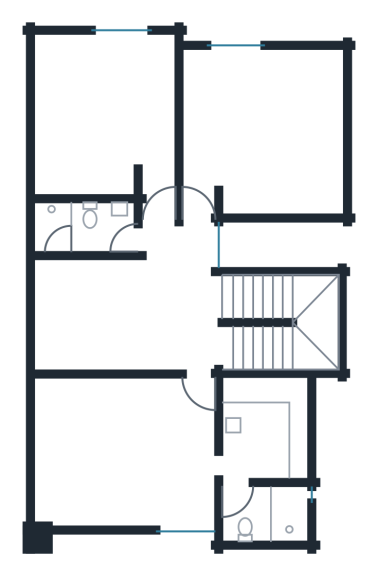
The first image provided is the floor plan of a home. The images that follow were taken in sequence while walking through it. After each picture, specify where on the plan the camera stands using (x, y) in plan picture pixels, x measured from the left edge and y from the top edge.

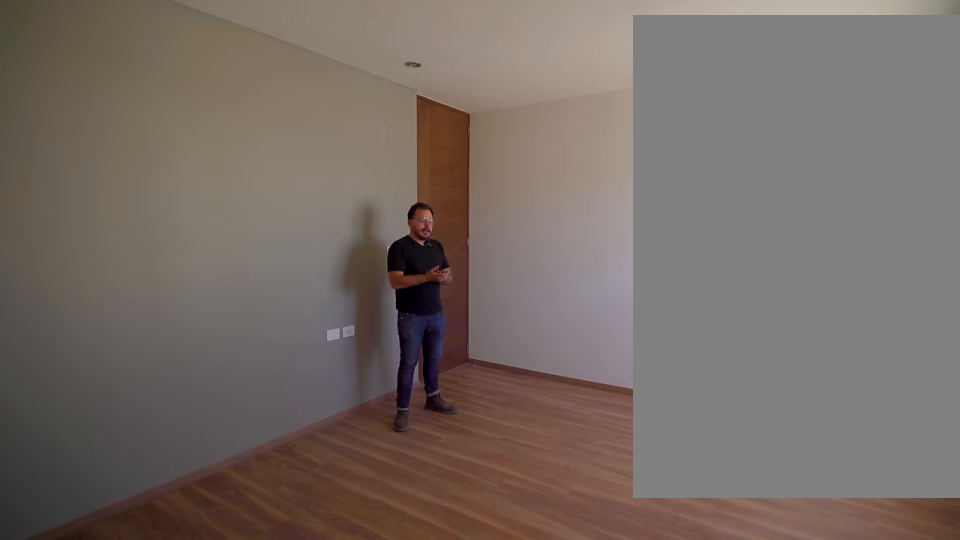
(56, 506)
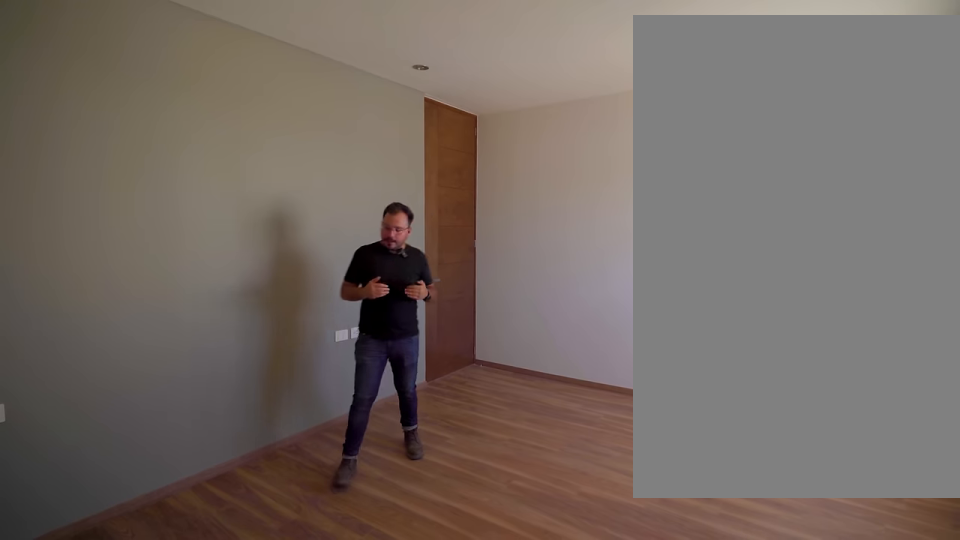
(56, 506)
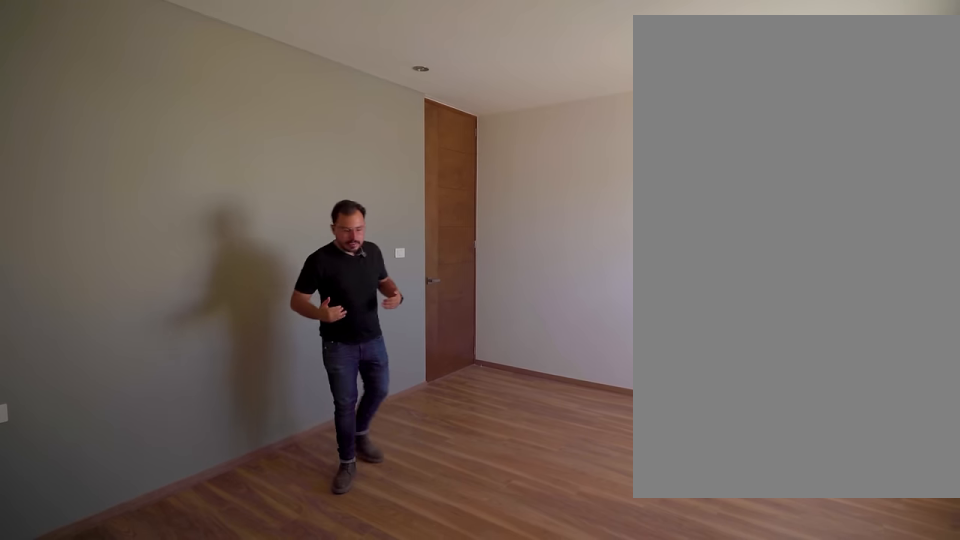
(56, 506)
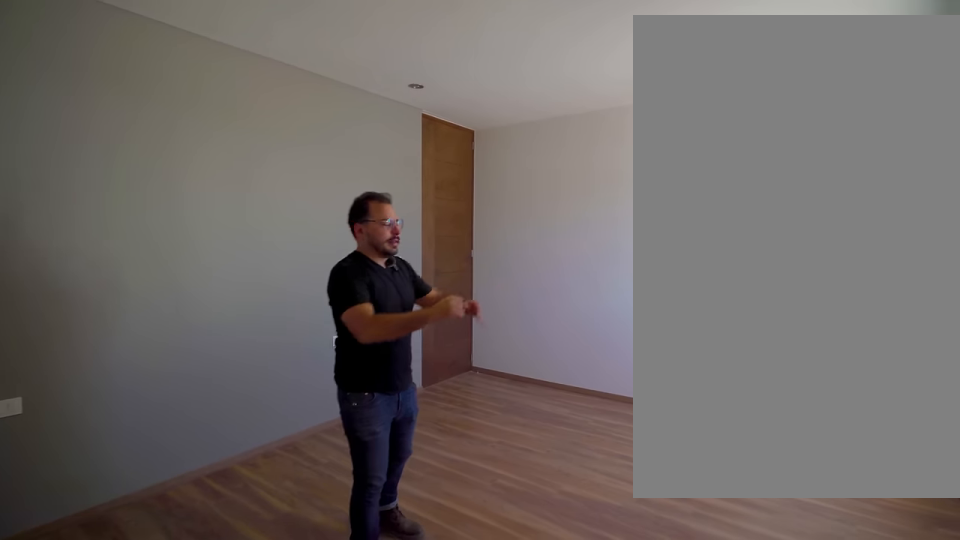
(56, 503)
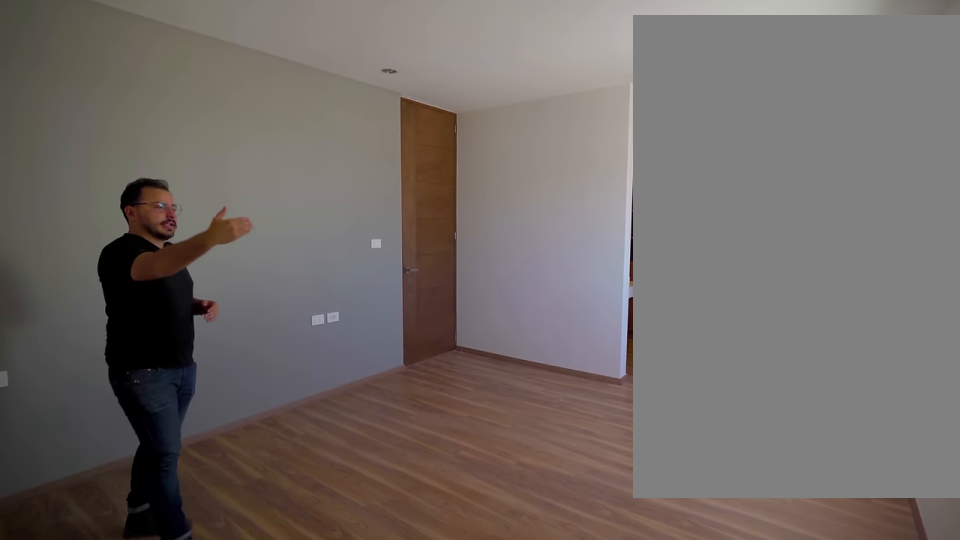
(54, 503)
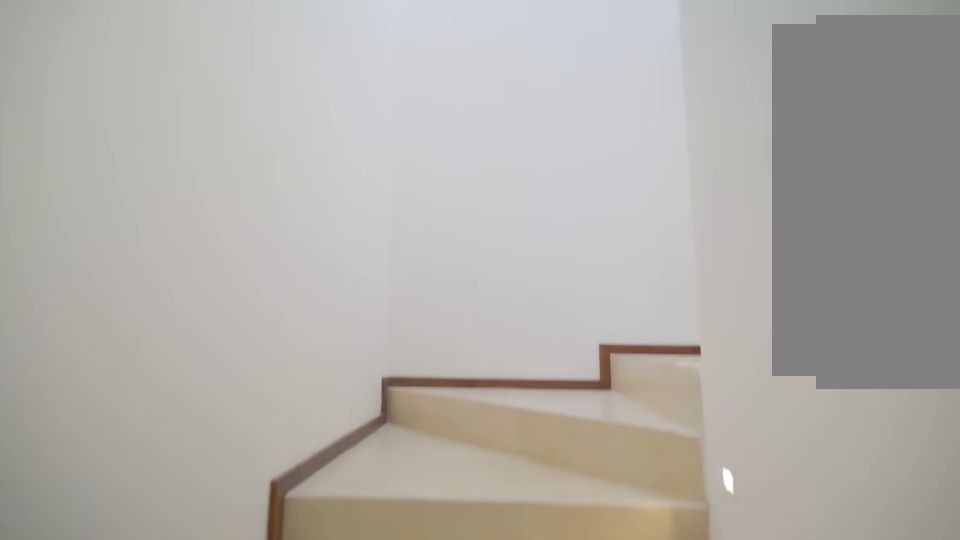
(228, 310)
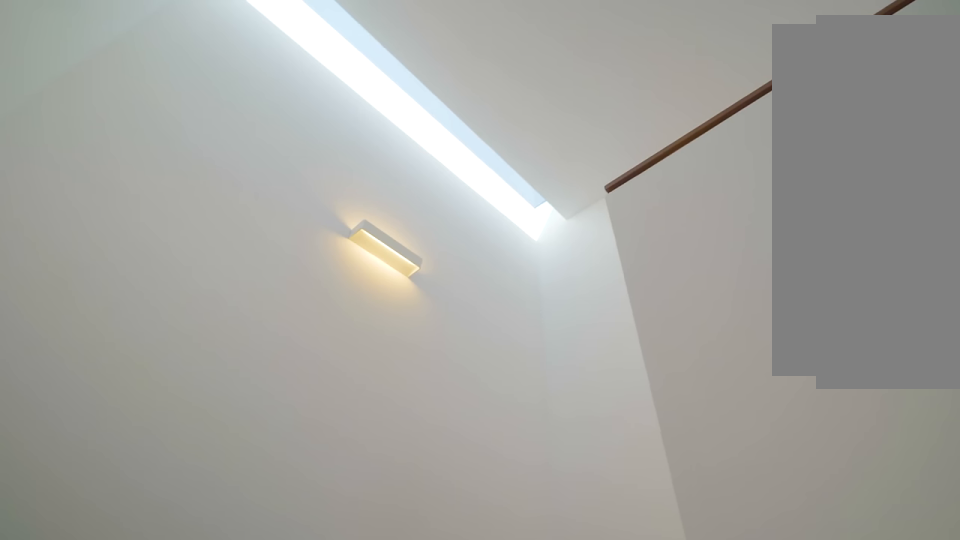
(297, 299)
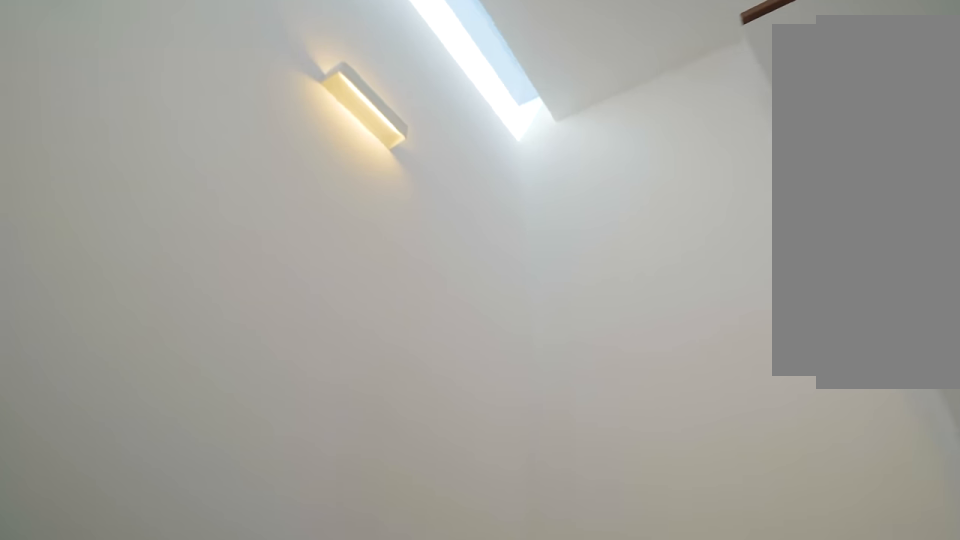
(282, 294)
